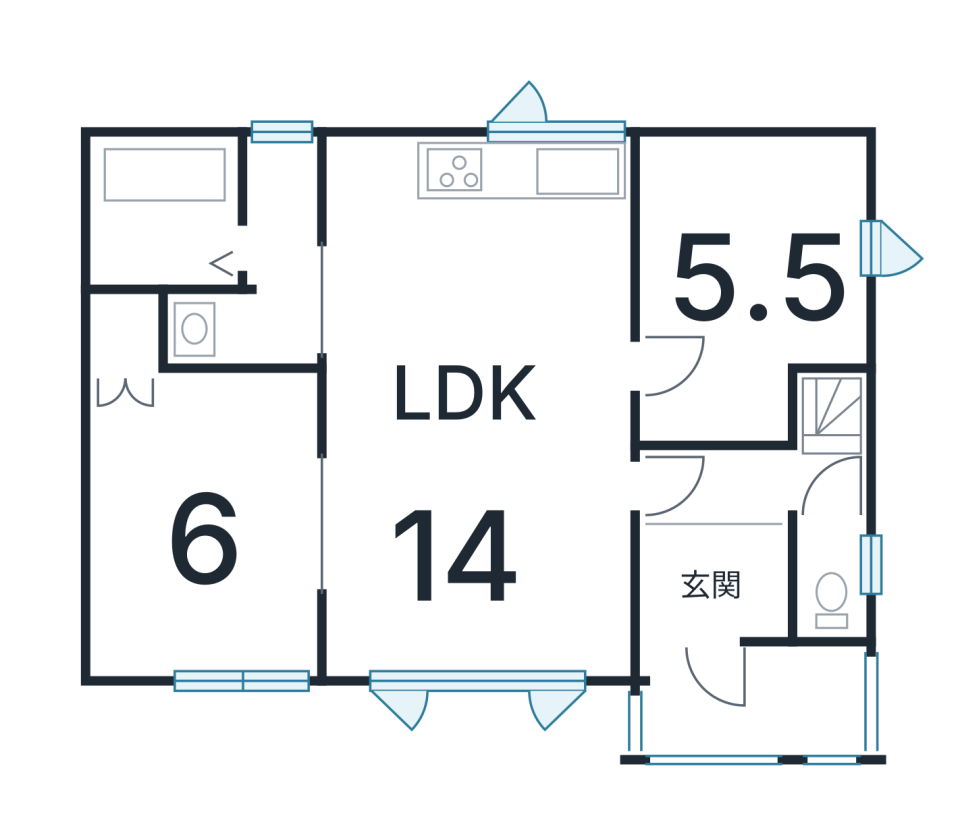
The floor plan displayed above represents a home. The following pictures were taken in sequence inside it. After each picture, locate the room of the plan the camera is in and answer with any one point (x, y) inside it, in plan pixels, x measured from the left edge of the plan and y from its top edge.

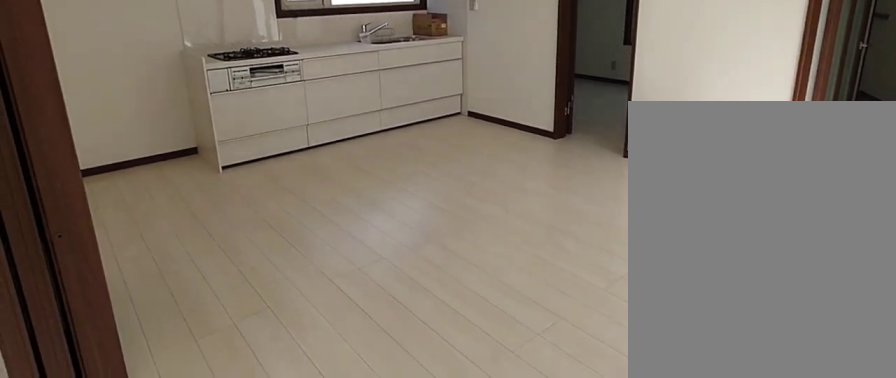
(476, 535)
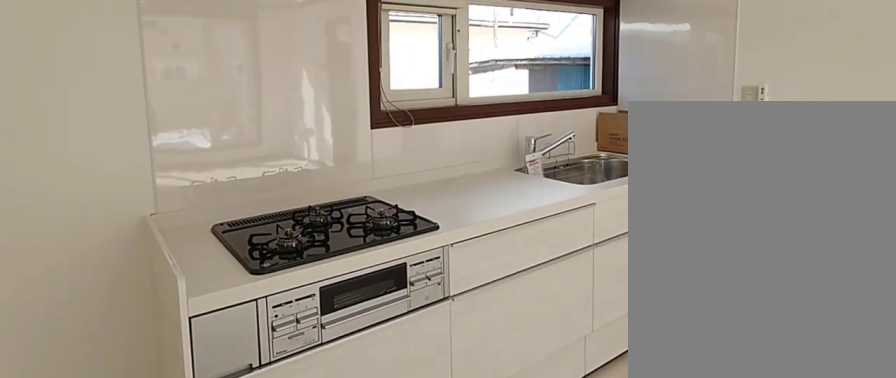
(479, 251)
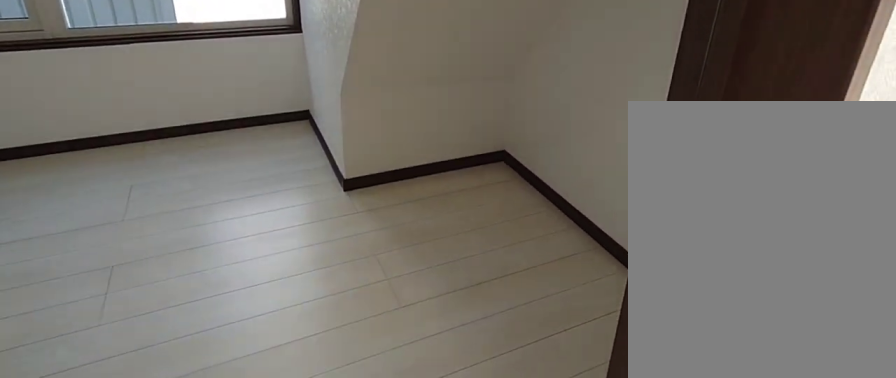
(758, 249)
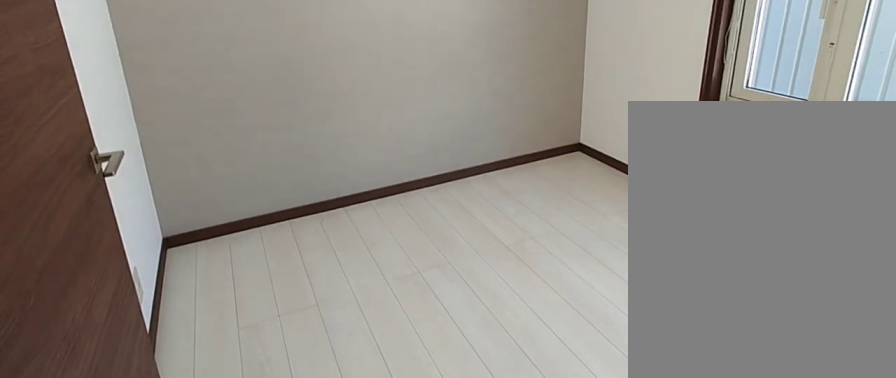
(758, 249)
